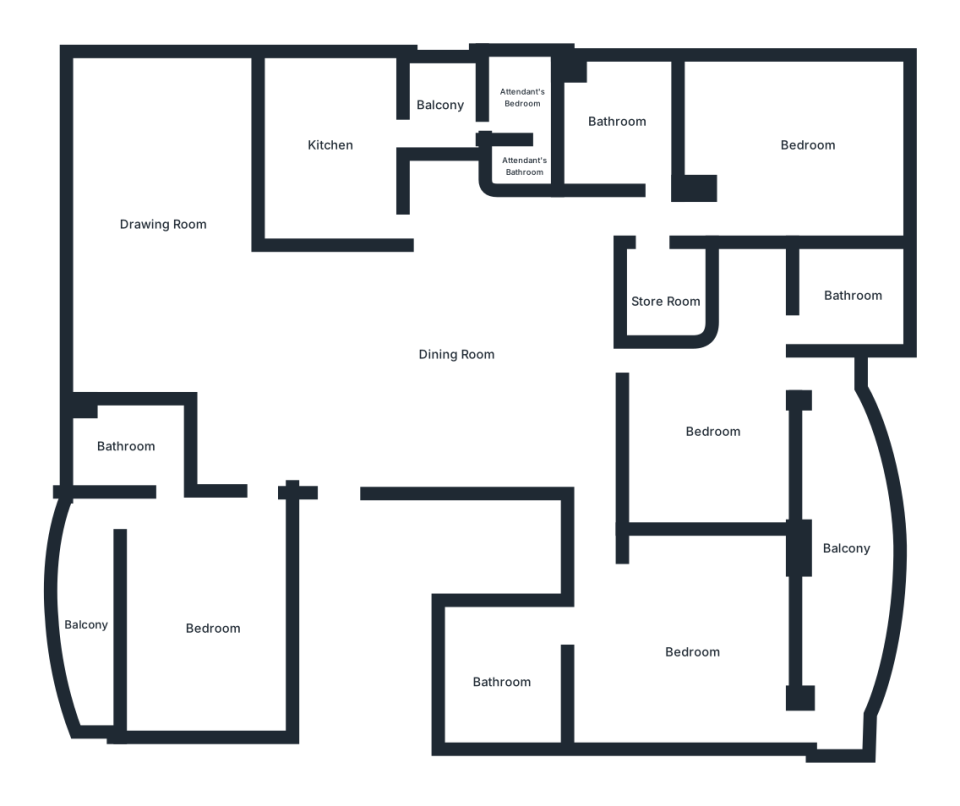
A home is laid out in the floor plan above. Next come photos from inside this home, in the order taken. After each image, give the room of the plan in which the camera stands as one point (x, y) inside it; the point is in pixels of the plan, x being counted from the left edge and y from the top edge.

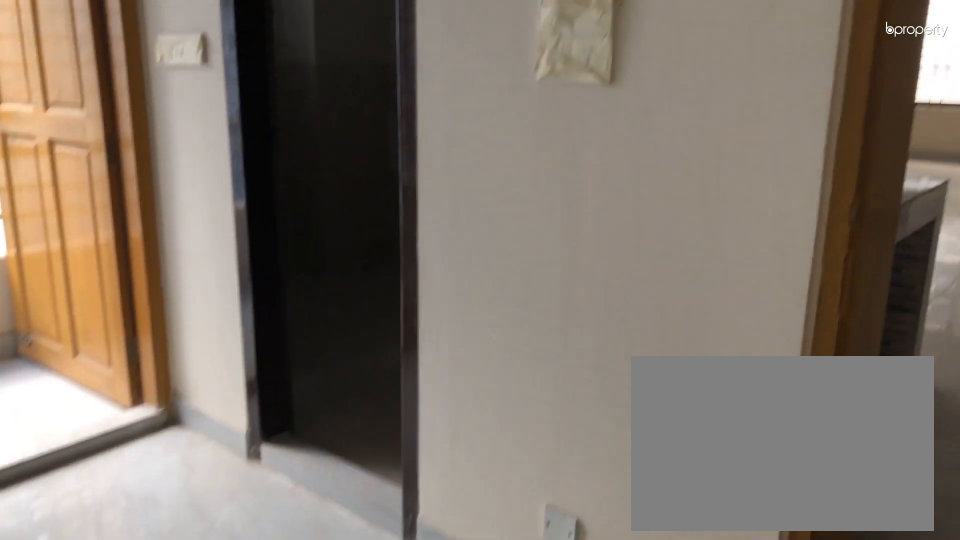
(204, 630)
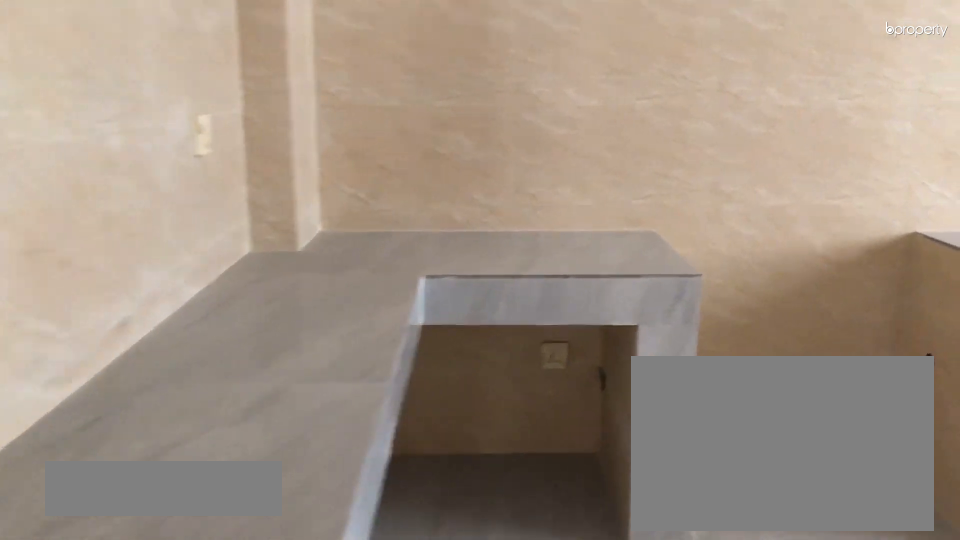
(331, 140)
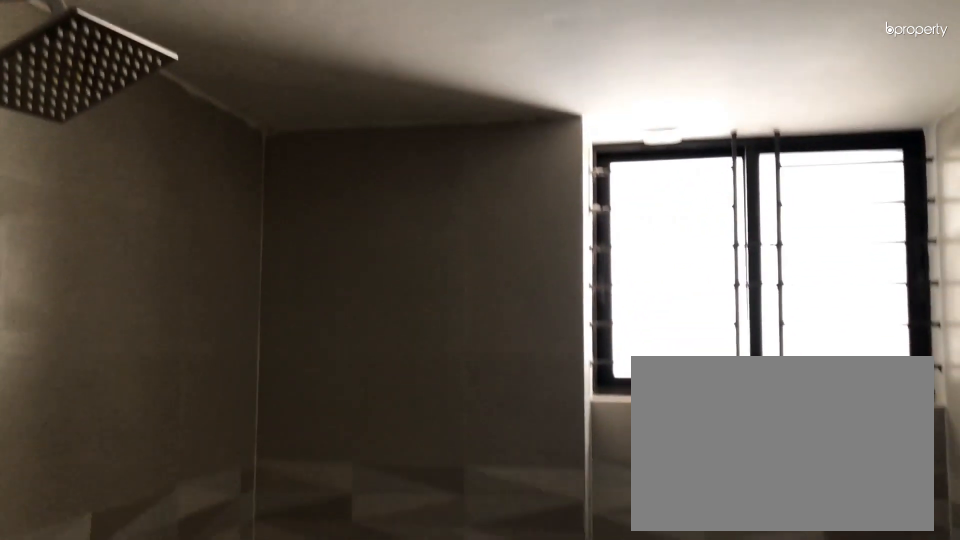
(621, 129)
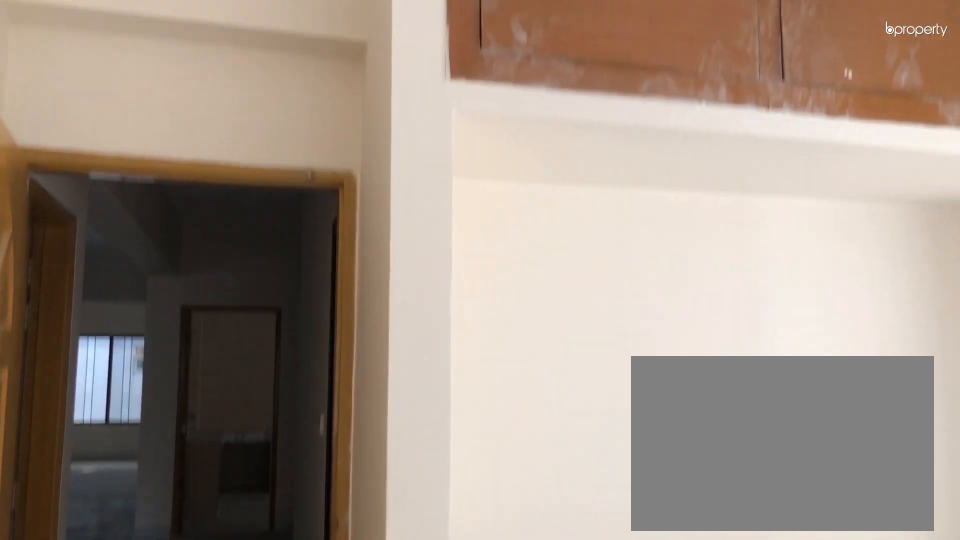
(793, 152)
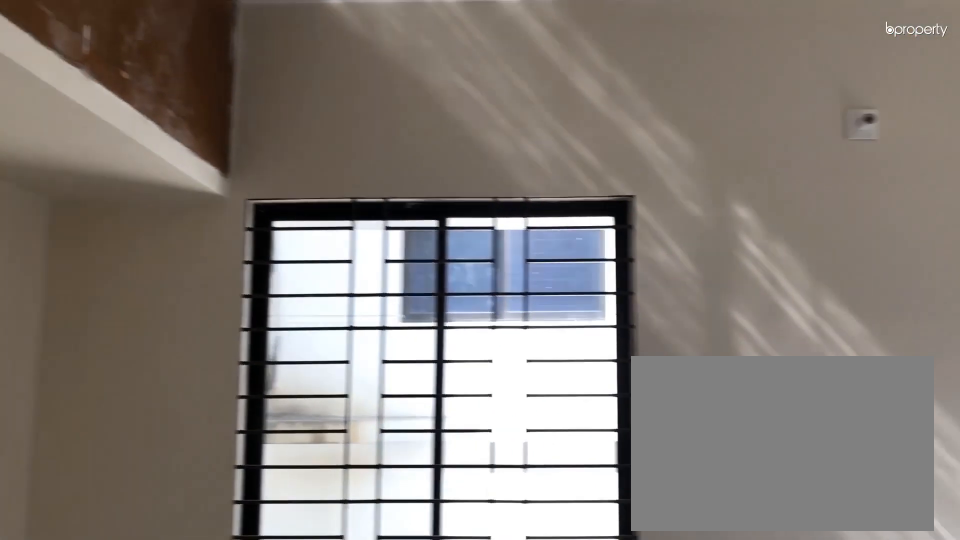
(793, 152)
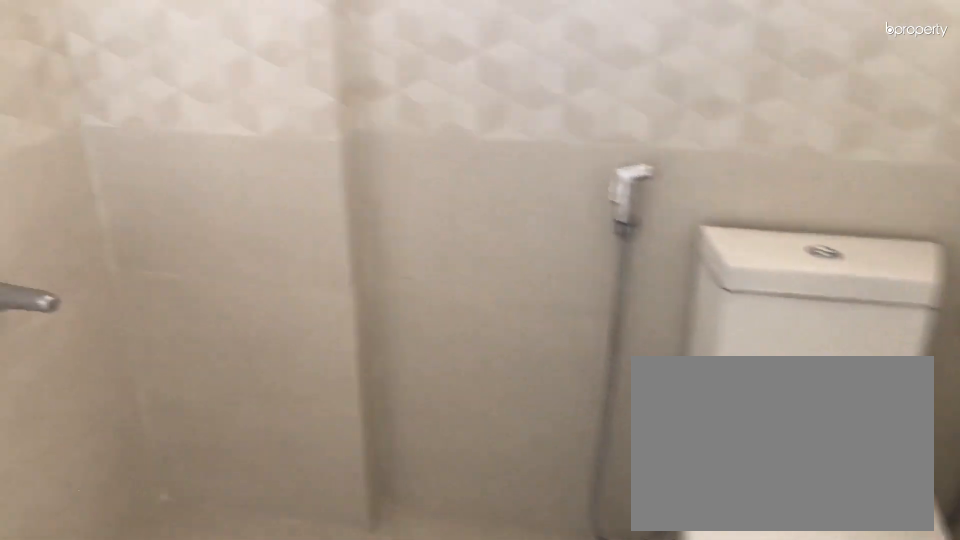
(843, 297)
